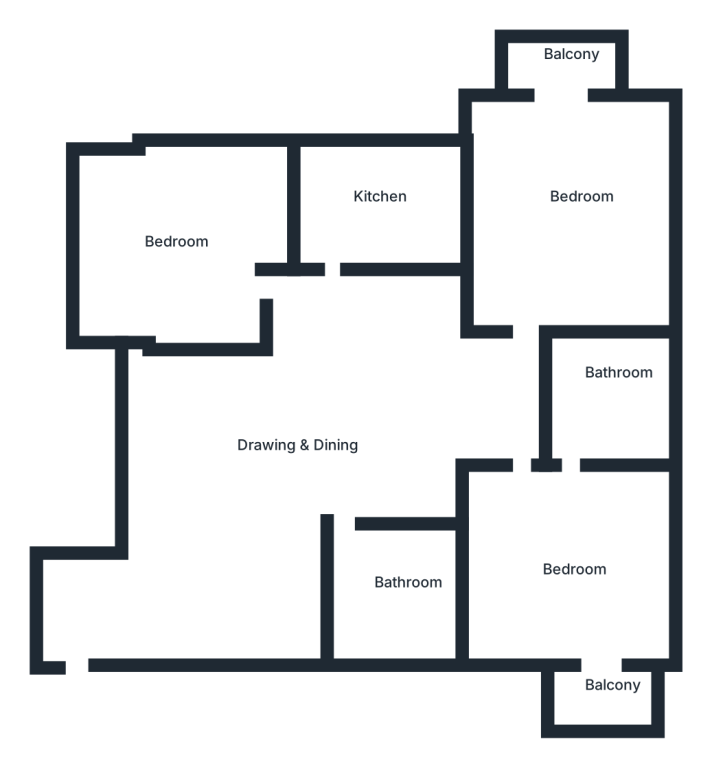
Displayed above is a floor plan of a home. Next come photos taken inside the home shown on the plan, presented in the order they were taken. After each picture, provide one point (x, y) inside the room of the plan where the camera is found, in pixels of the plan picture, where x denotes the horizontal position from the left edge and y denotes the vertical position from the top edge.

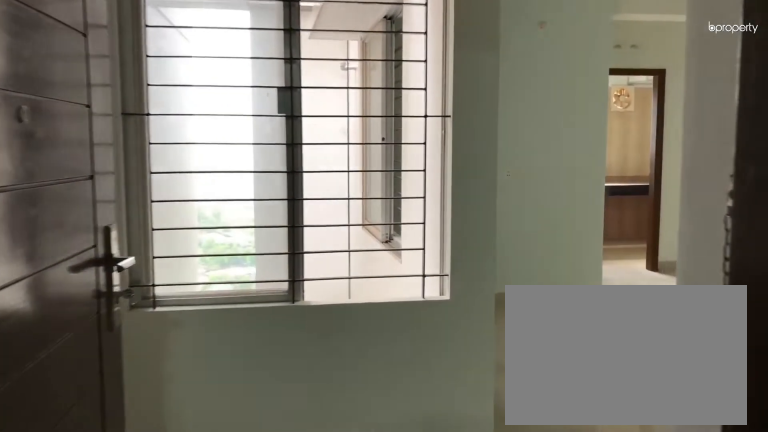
(74, 658)
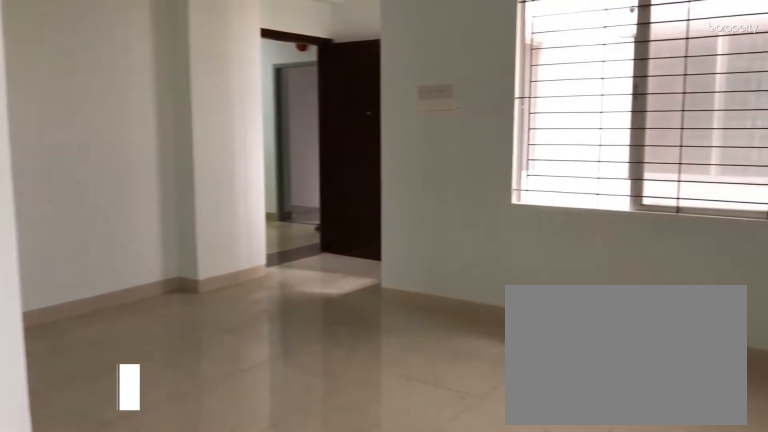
(306, 433)
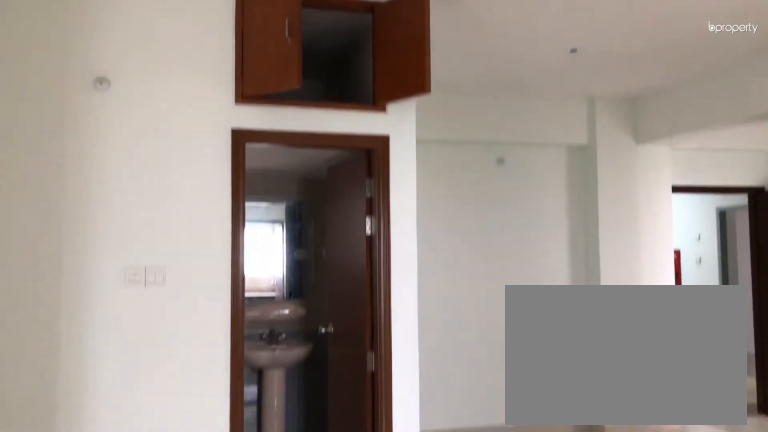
(306, 433)
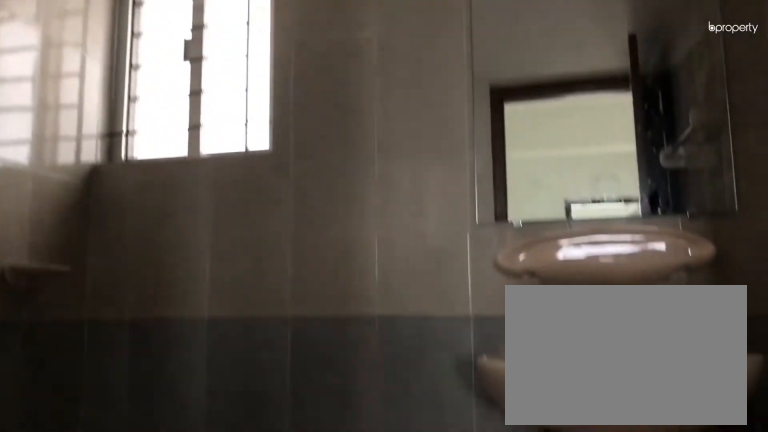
(389, 585)
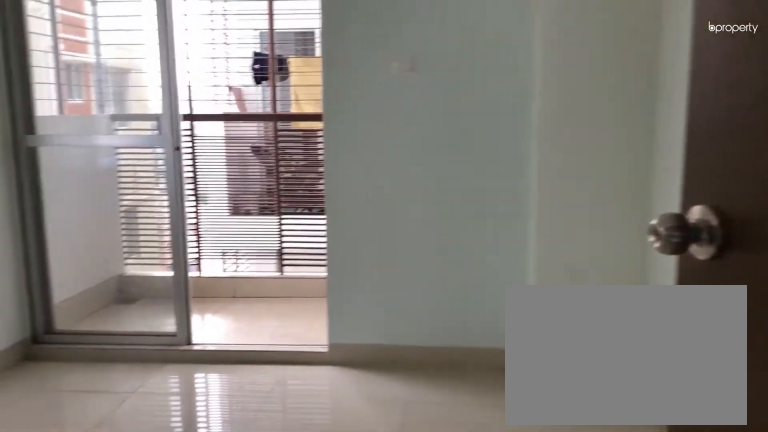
(582, 580)
